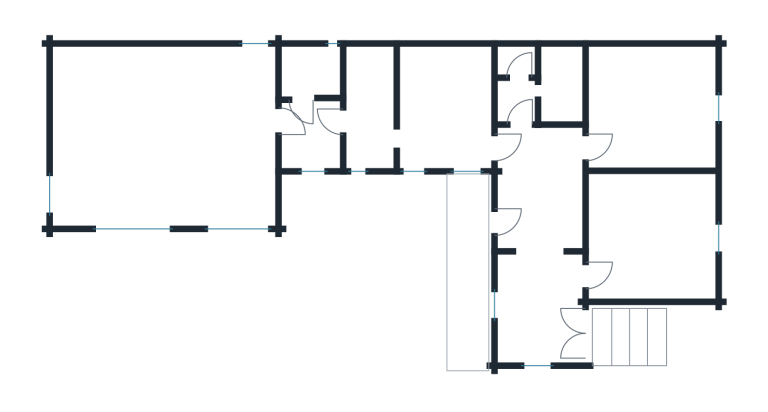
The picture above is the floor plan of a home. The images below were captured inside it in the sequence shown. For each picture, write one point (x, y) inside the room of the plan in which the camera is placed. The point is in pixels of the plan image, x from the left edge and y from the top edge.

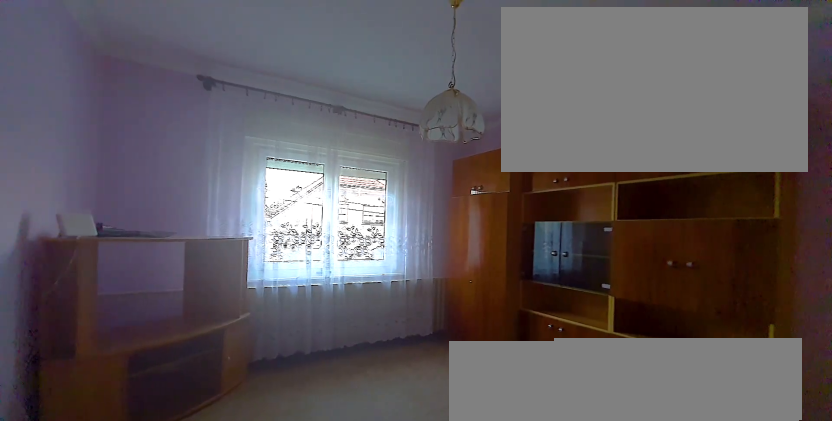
(651, 239)
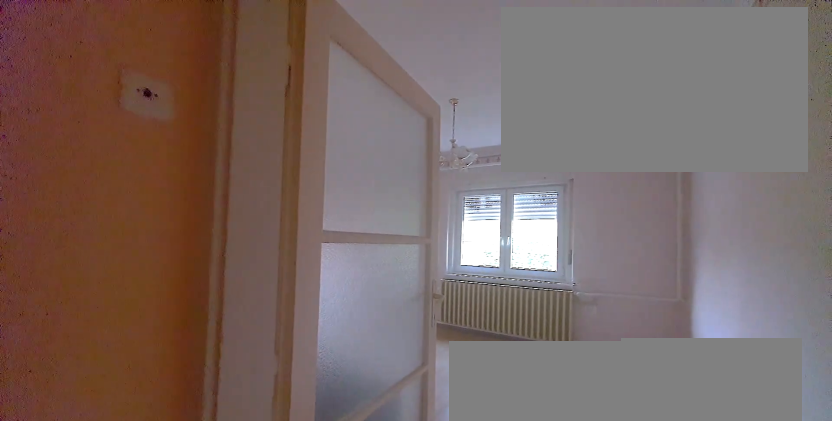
(650, 115)
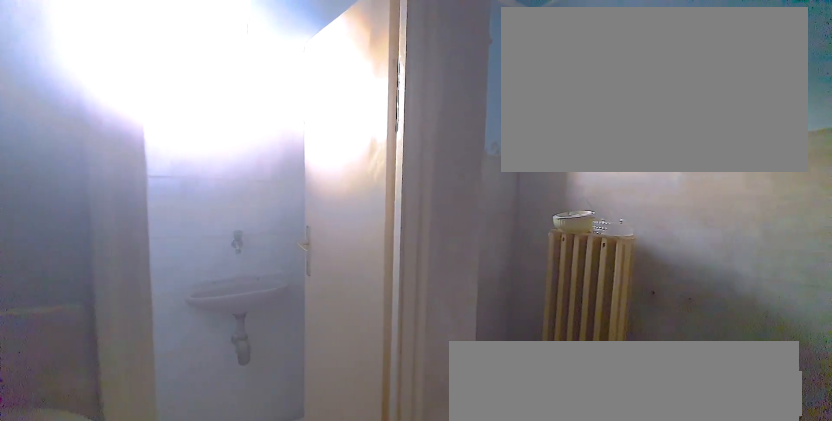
(535, 89)
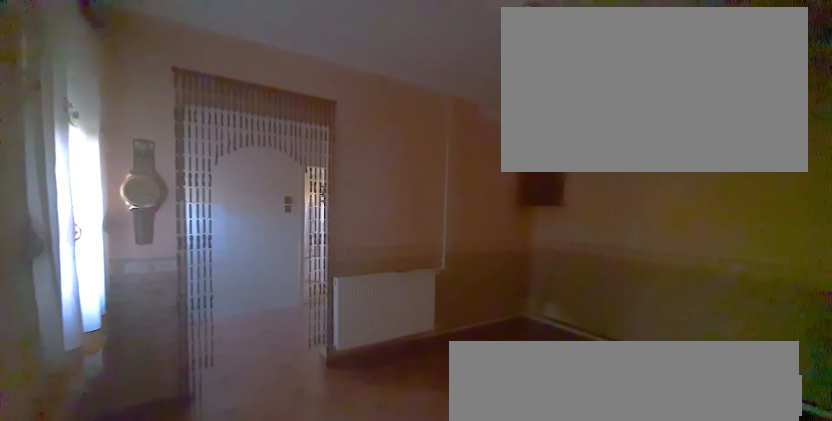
(445, 107)
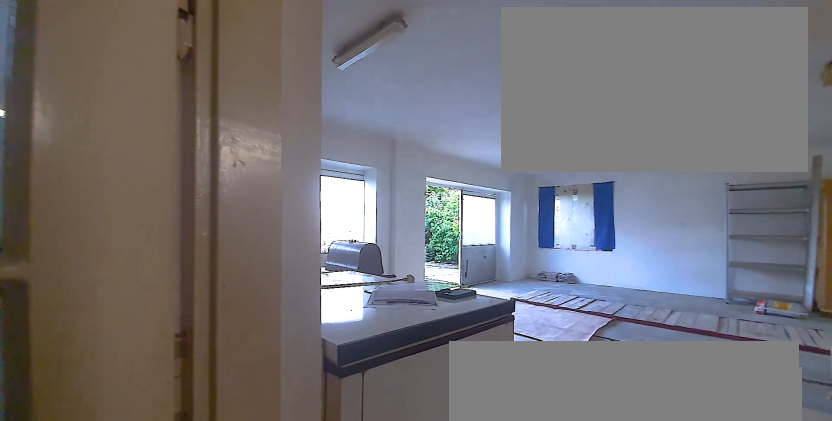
(164, 134)
